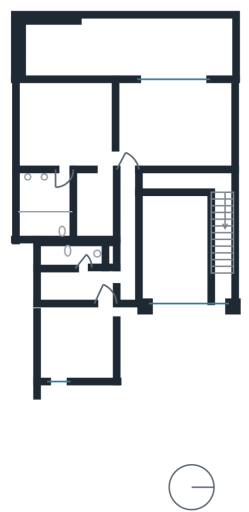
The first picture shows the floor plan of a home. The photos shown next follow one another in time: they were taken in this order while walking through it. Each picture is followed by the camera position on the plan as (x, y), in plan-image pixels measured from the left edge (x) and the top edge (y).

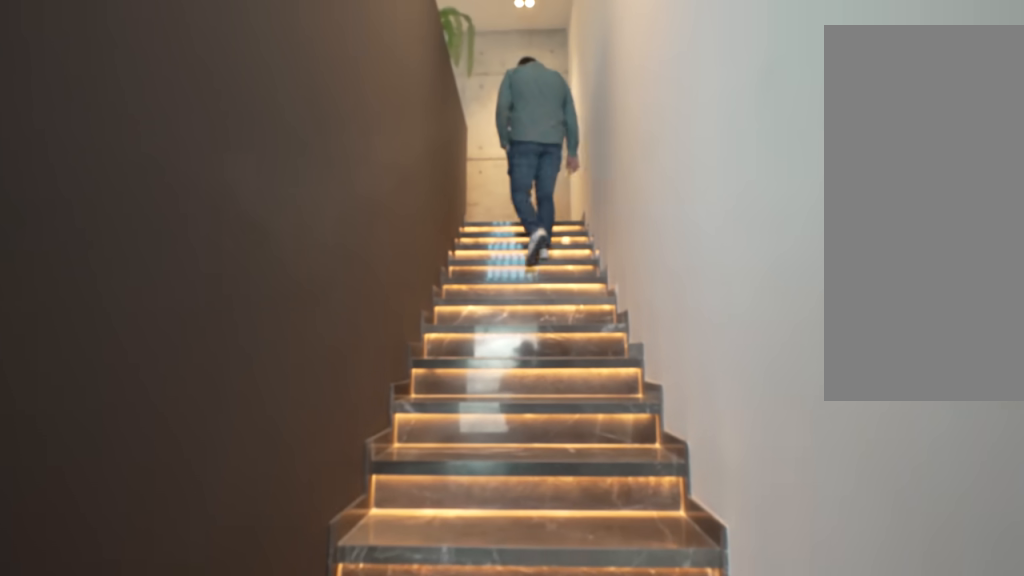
(225, 235)
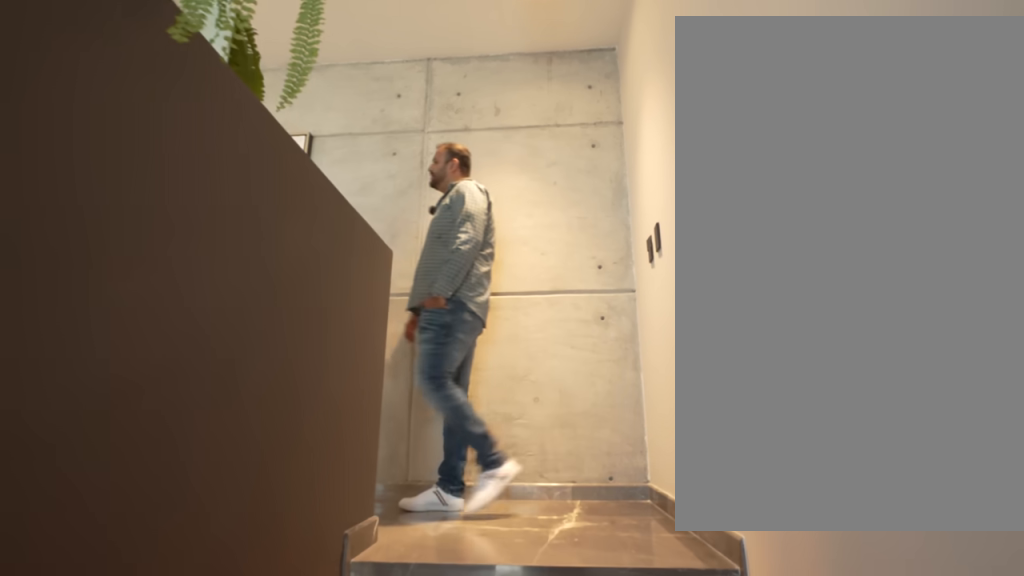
(222, 223)
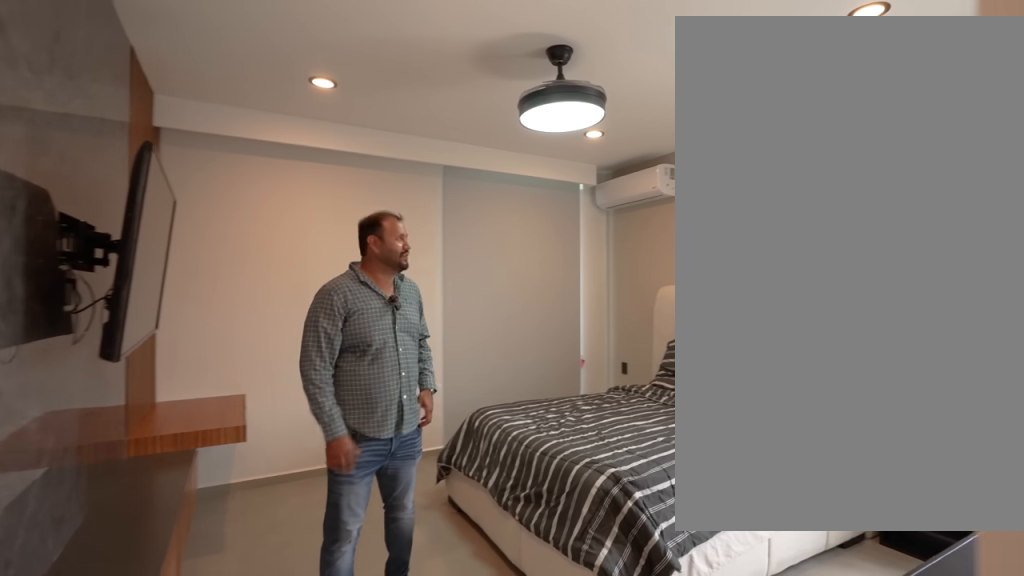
(97, 324)
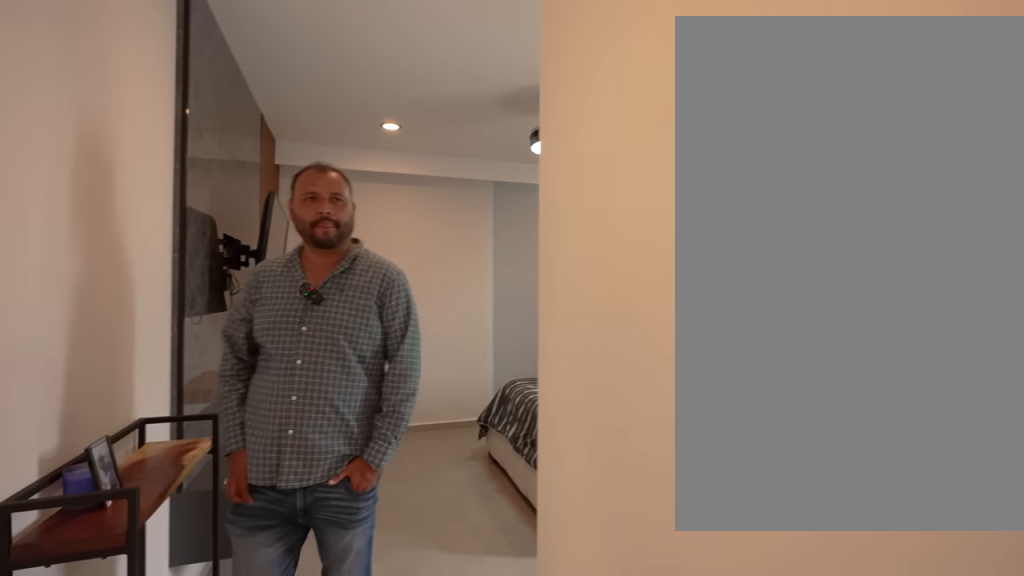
(97, 324)
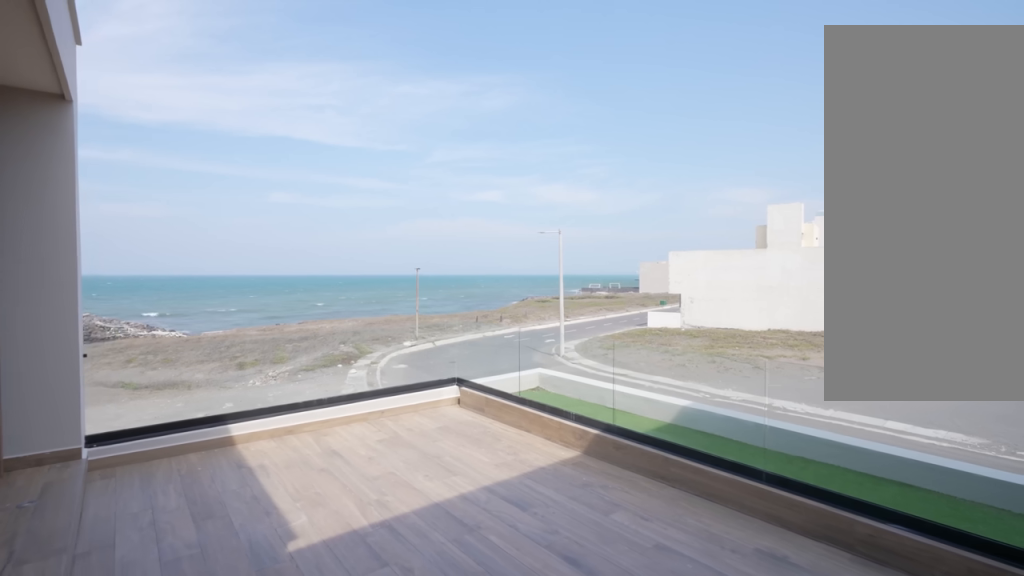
(133, 337)
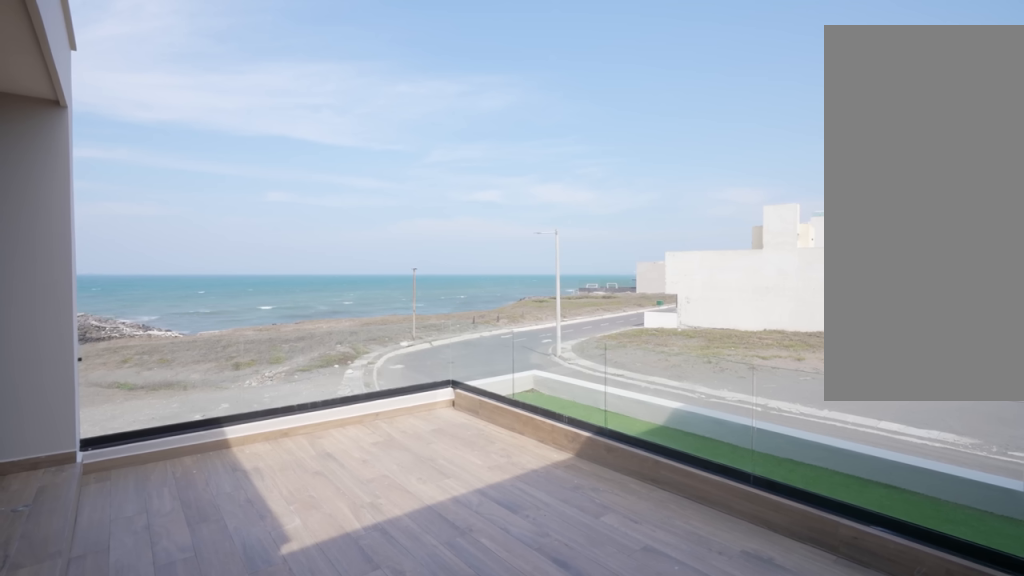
(133, 337)
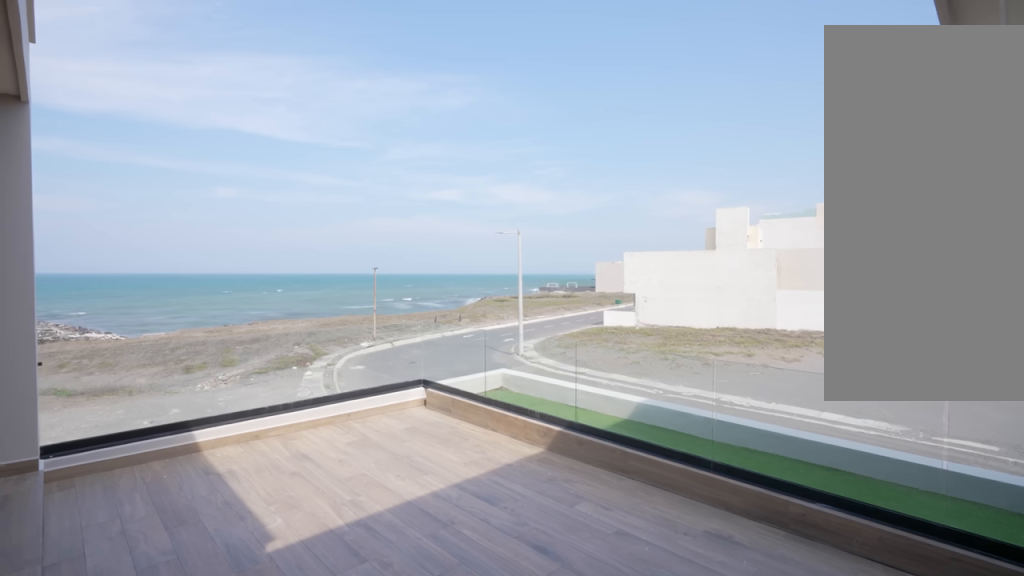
(144, 337)
